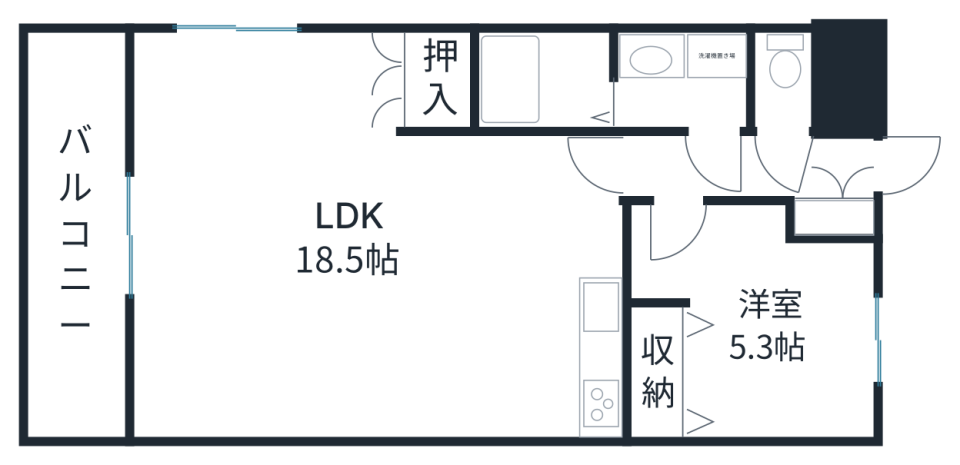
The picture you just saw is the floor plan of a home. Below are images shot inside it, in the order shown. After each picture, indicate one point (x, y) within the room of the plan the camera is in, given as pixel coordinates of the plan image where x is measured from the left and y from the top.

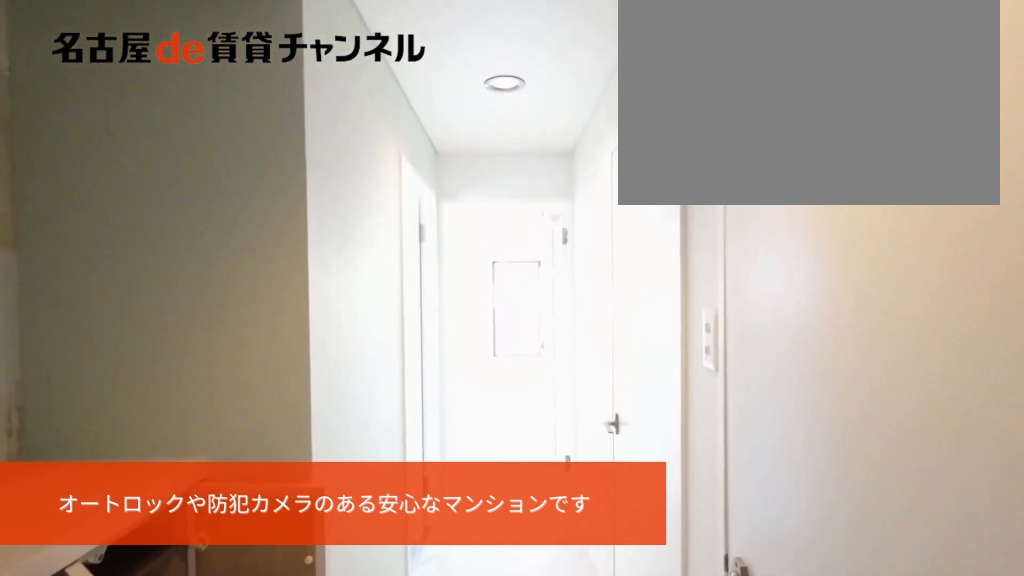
(841, 189)
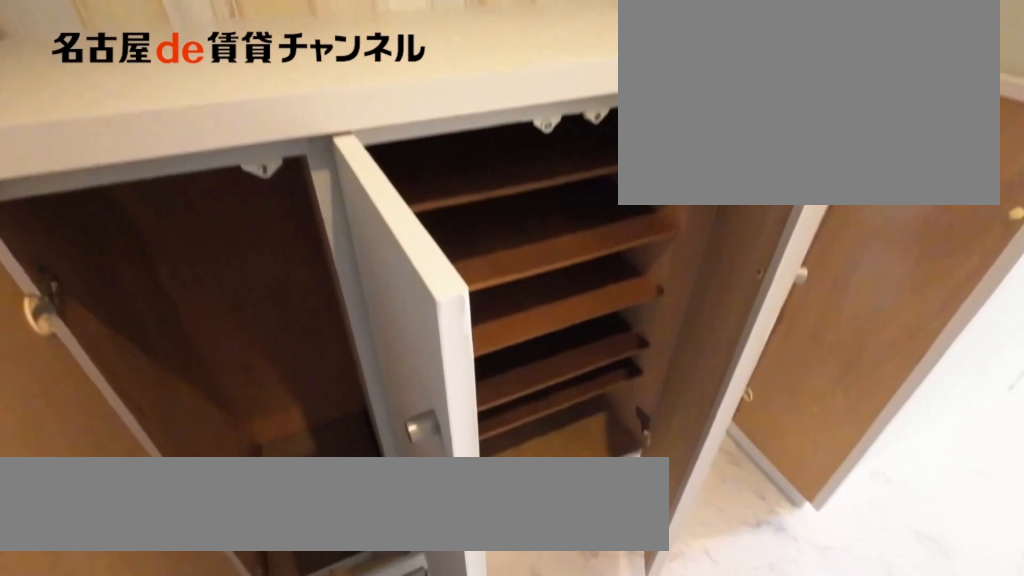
(841, 189)
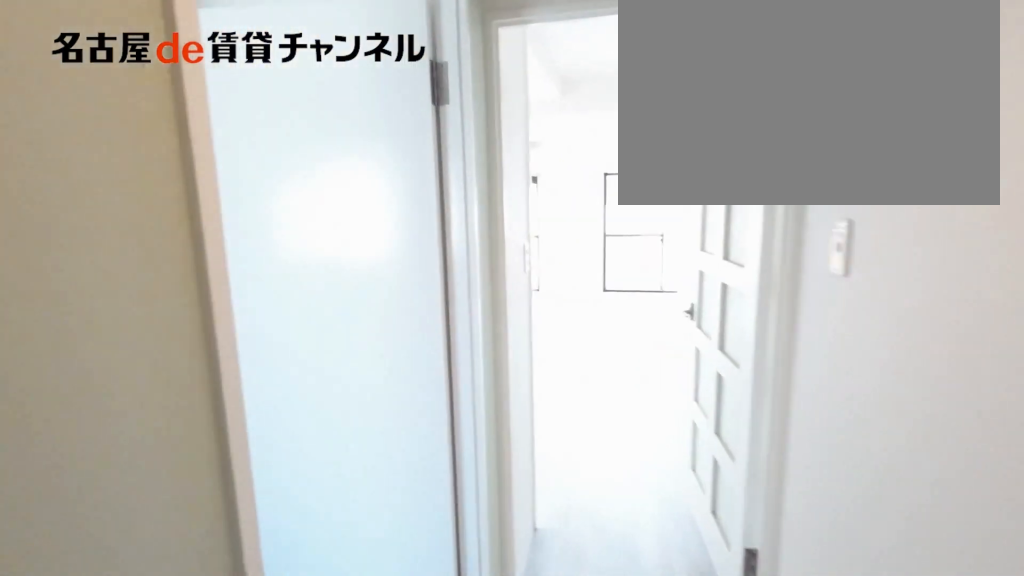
(716, 167)
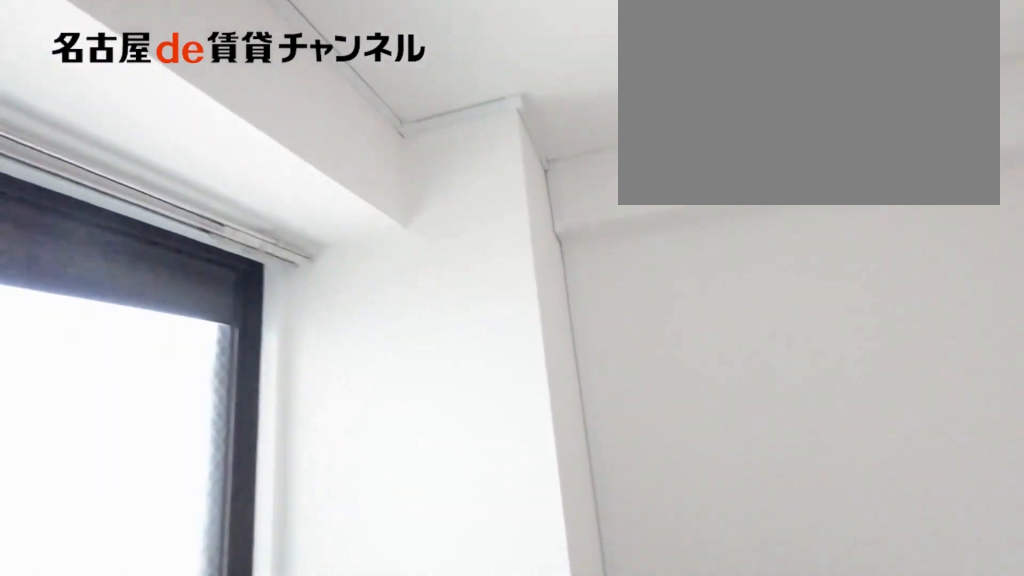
(752, 325)
